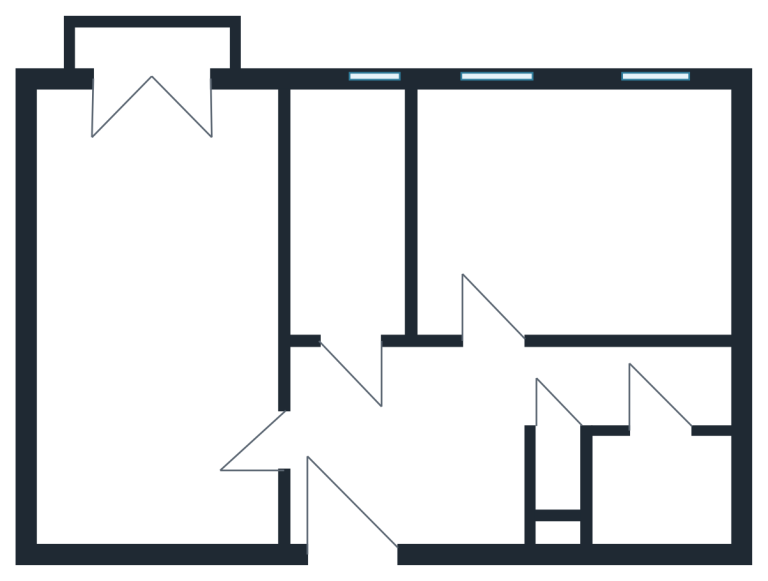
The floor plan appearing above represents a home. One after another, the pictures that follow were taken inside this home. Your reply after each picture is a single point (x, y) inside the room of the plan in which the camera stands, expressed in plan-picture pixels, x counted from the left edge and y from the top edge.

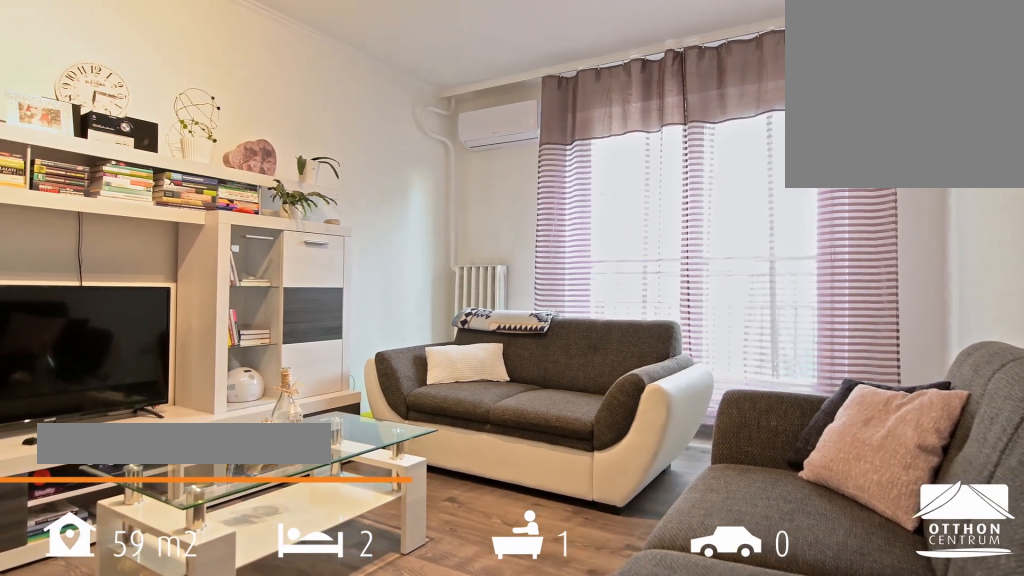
(161, 321)
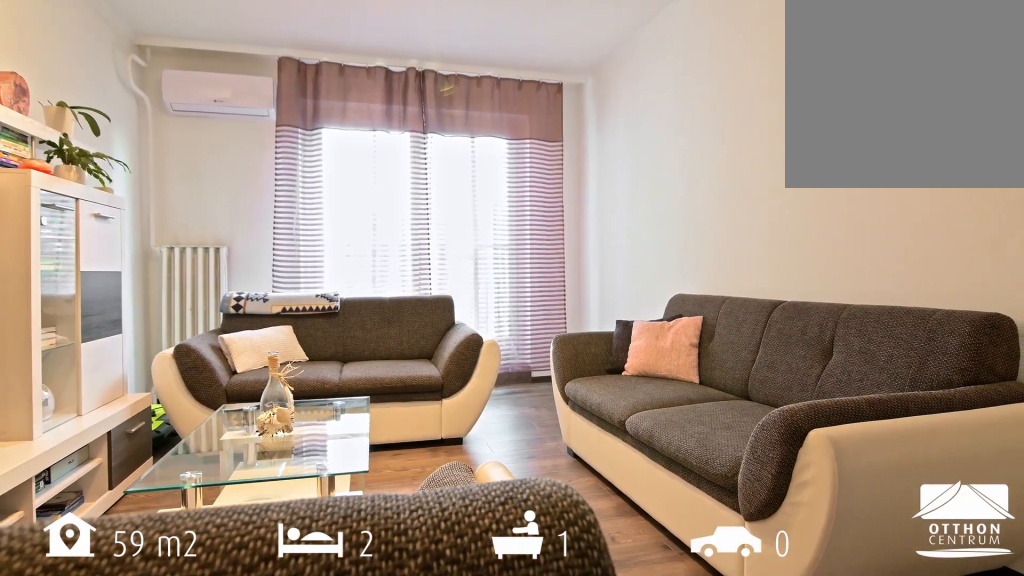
(160, 321)
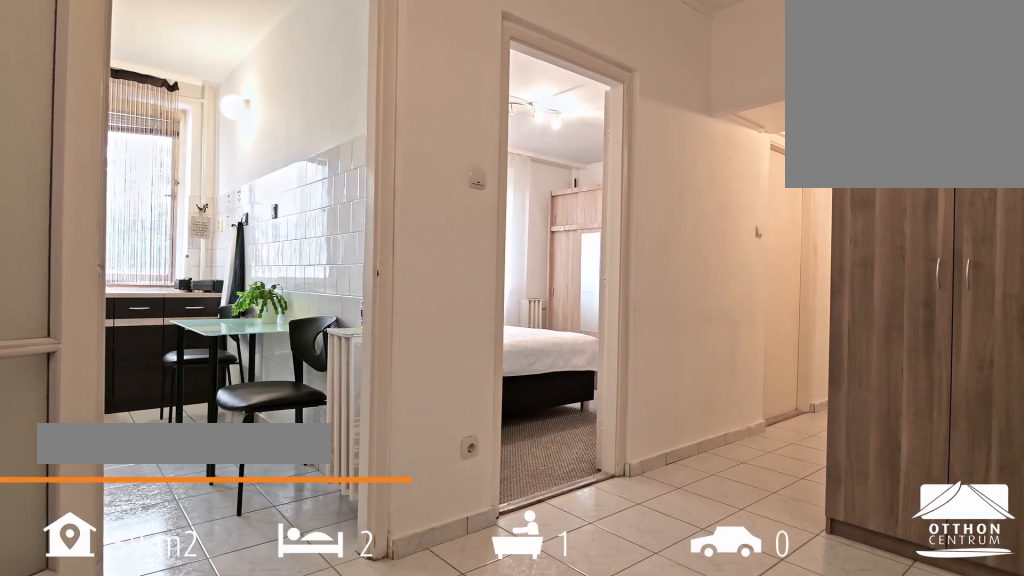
(409, 457)
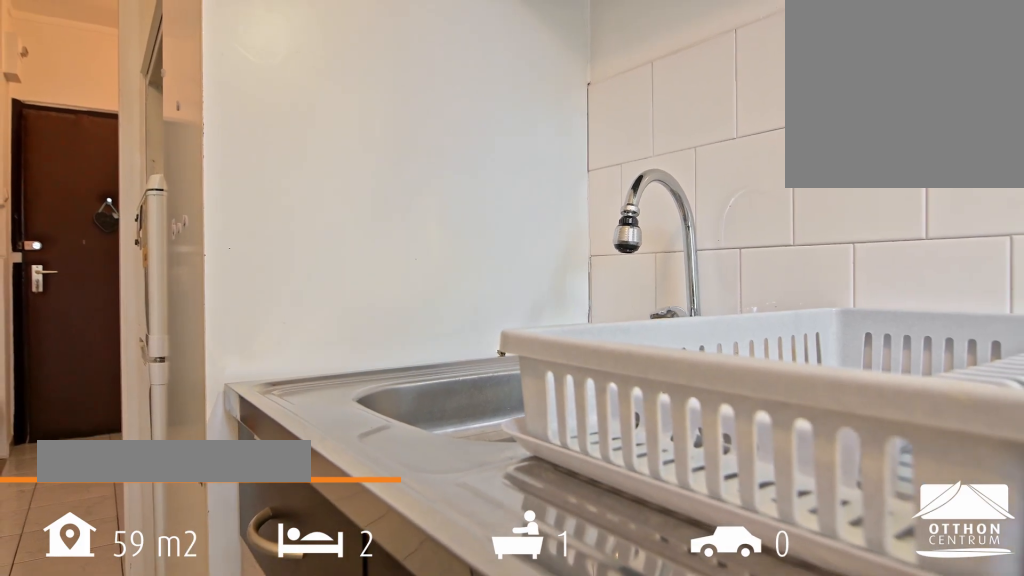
(356, 231)
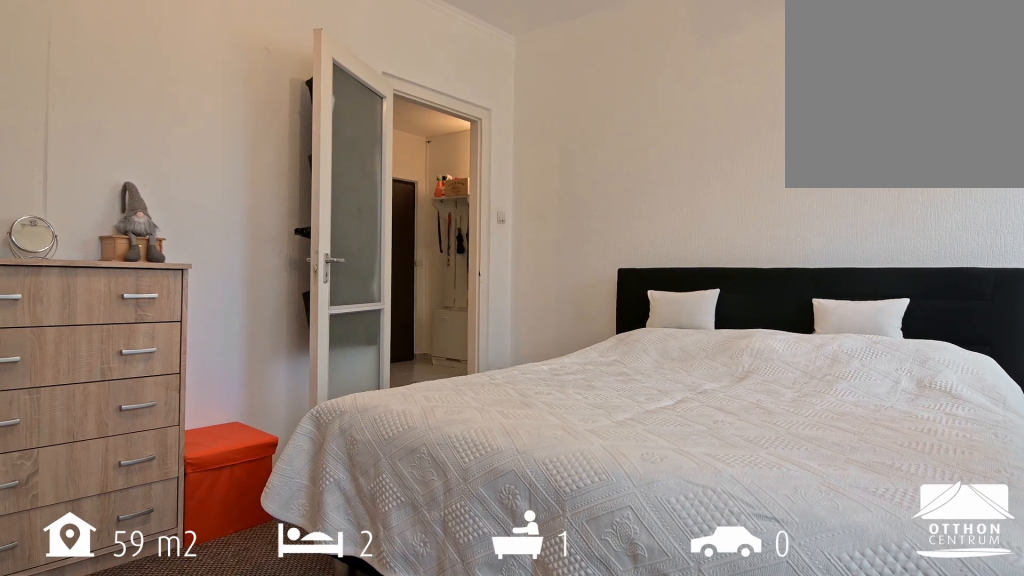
(579, 215)
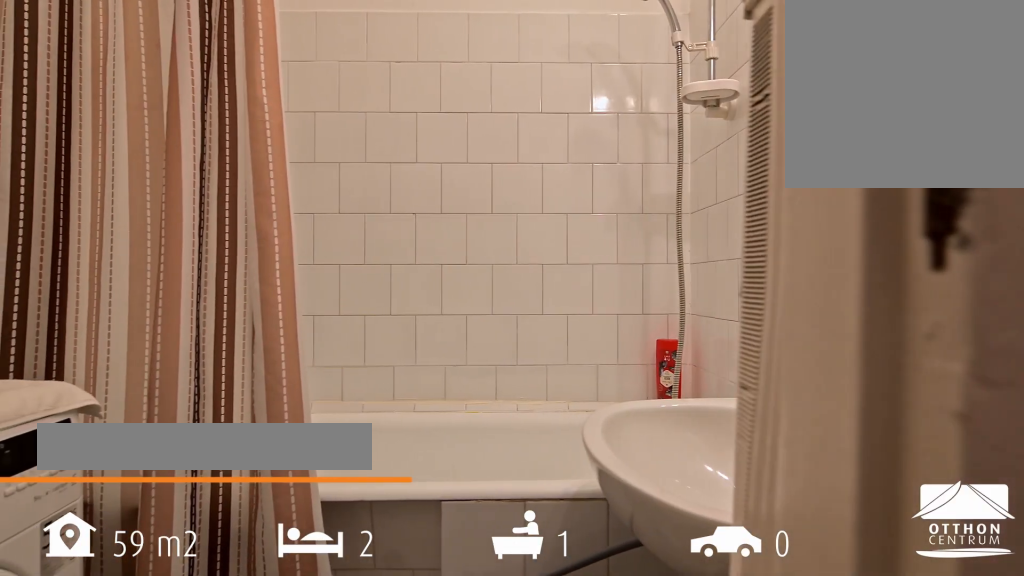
(662, 494)
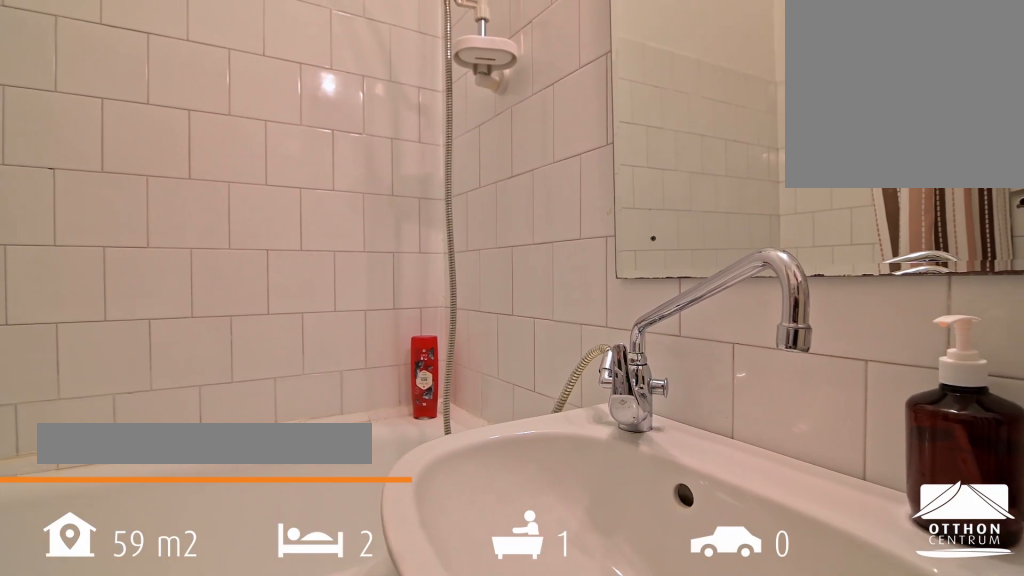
(662, 494)
